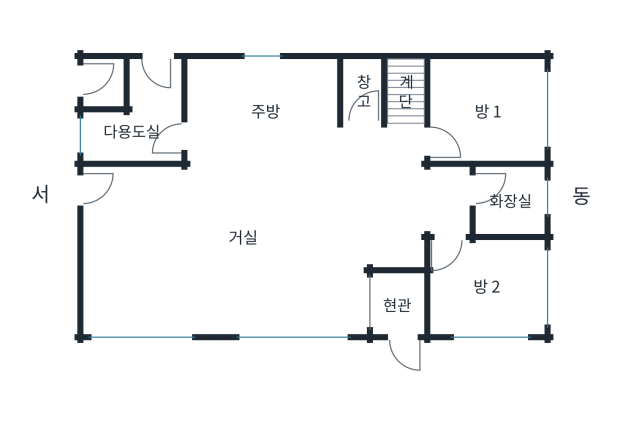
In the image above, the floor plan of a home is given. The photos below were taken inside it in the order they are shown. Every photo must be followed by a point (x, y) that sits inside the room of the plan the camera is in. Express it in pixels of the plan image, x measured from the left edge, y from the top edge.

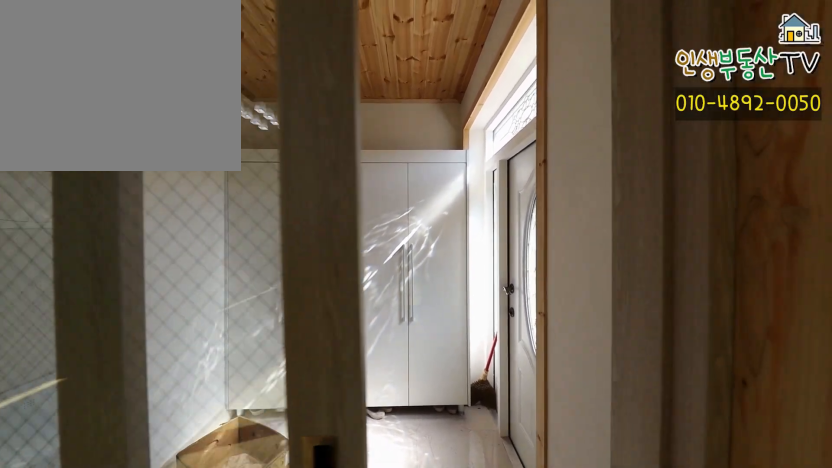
(399, 302)
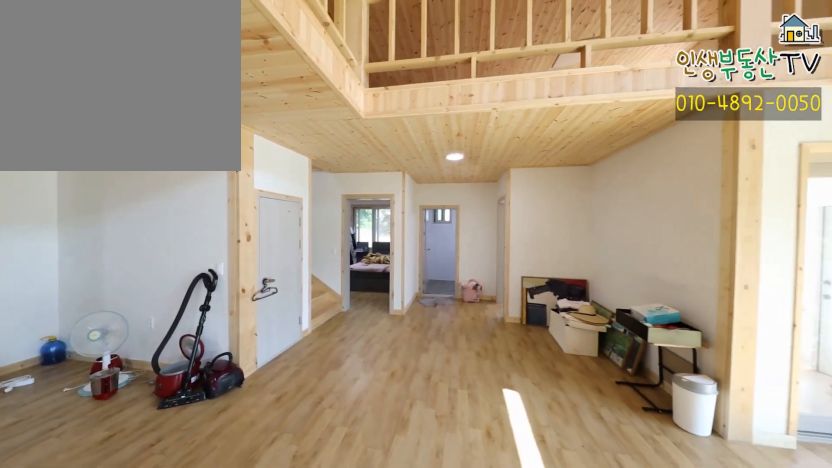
(251, 215)
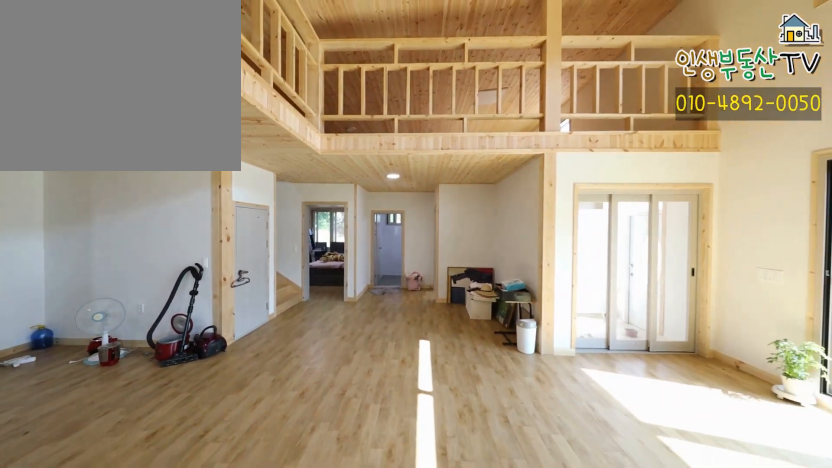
(251, 215)
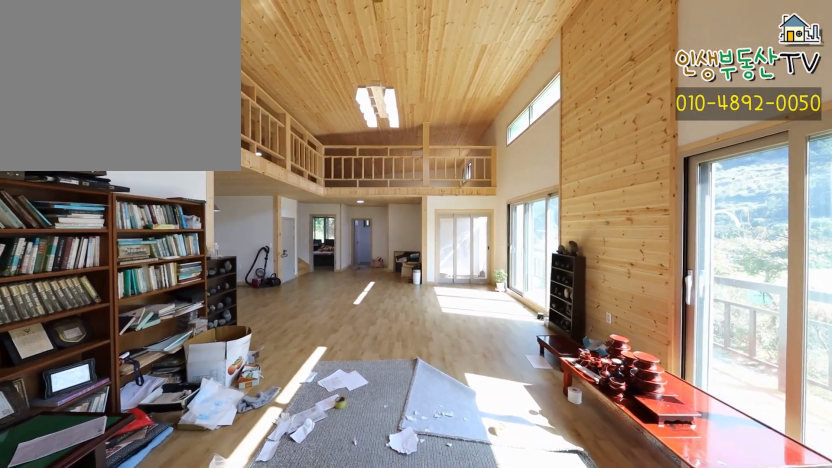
(251, 215)
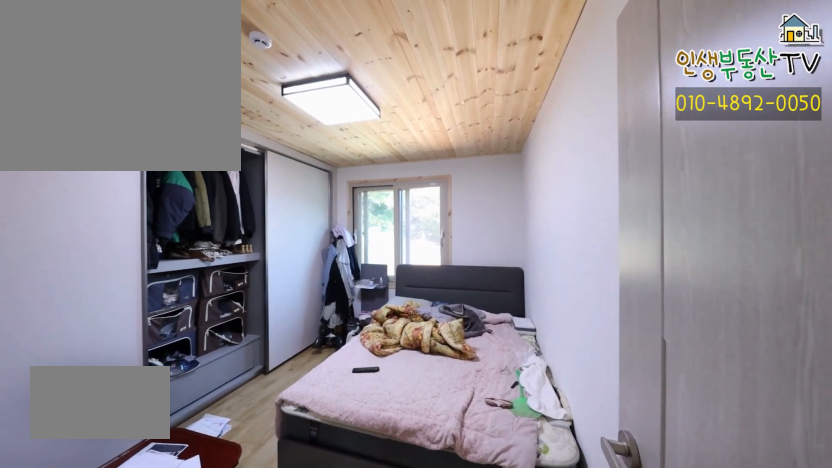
(492, 110)
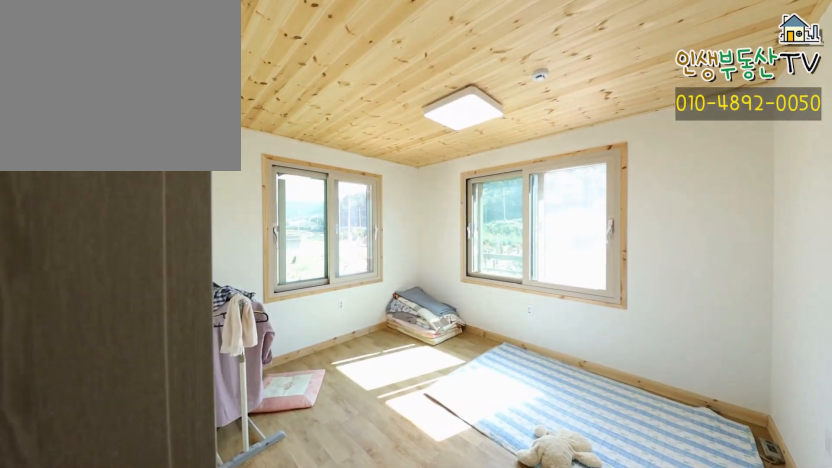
(492, 289)
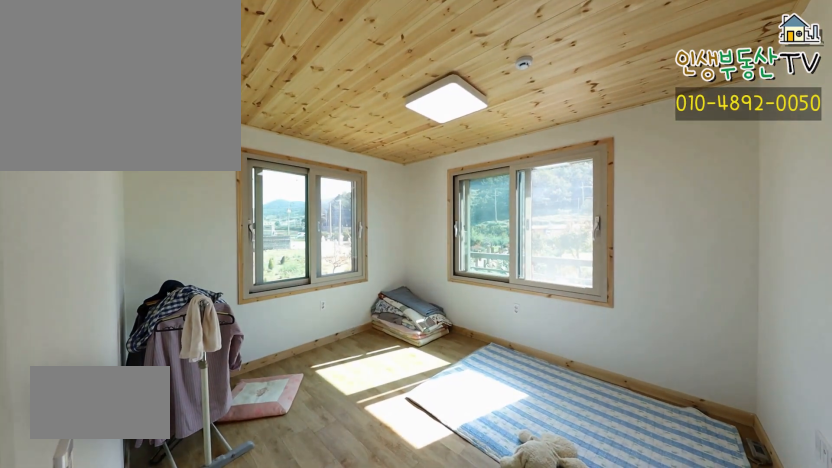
(492, 289)
